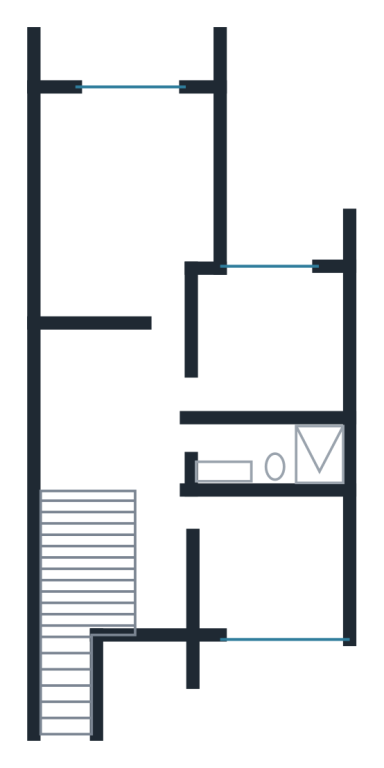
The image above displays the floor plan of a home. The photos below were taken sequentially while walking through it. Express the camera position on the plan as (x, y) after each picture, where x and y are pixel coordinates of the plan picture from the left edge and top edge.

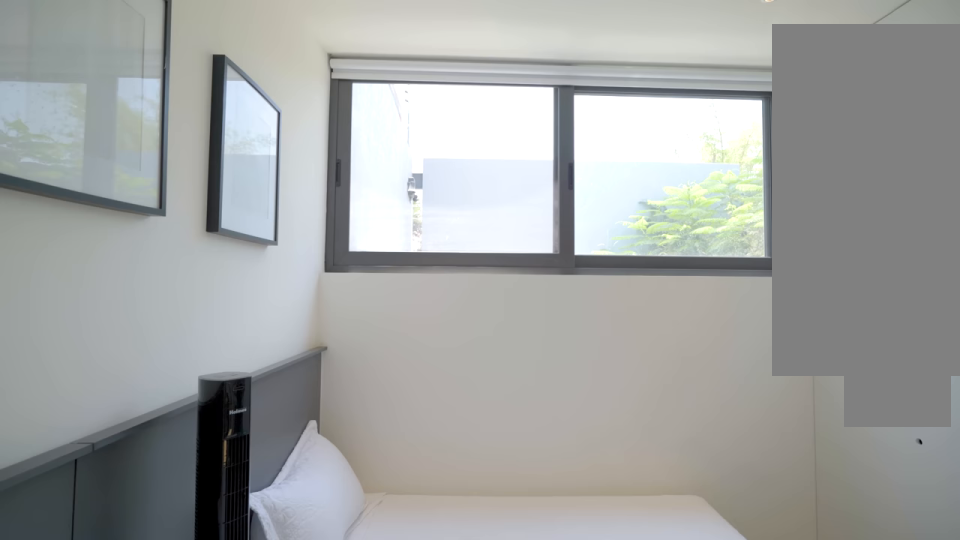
(230, 582)
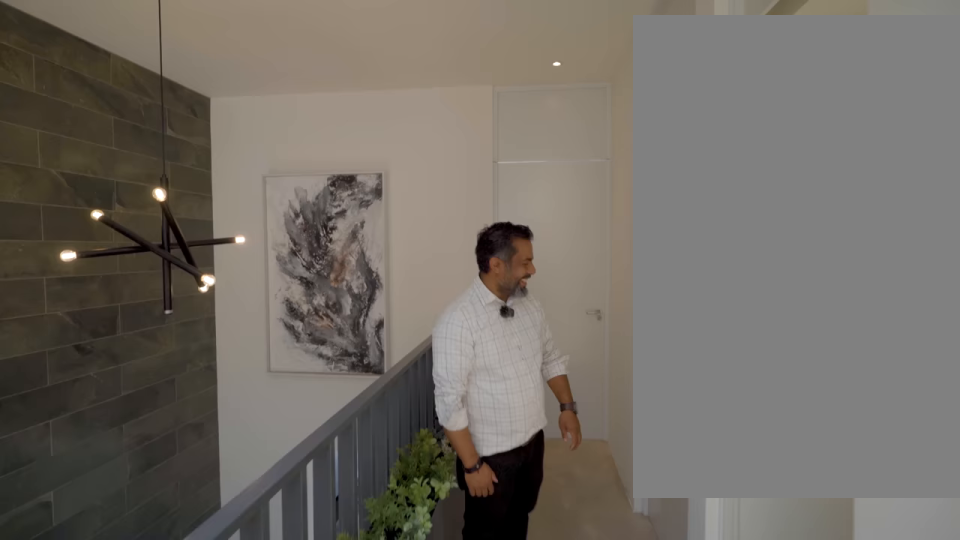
(166, 430)
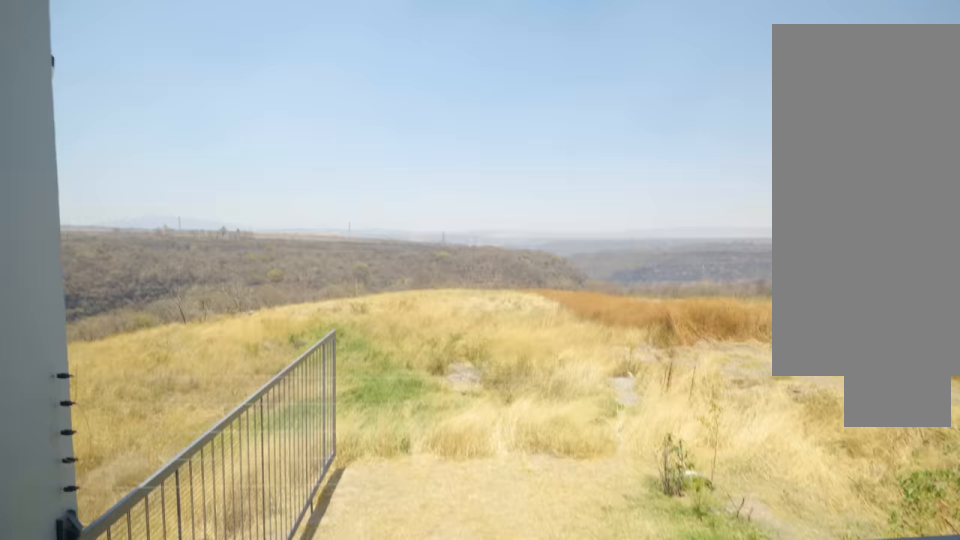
(124, 66)
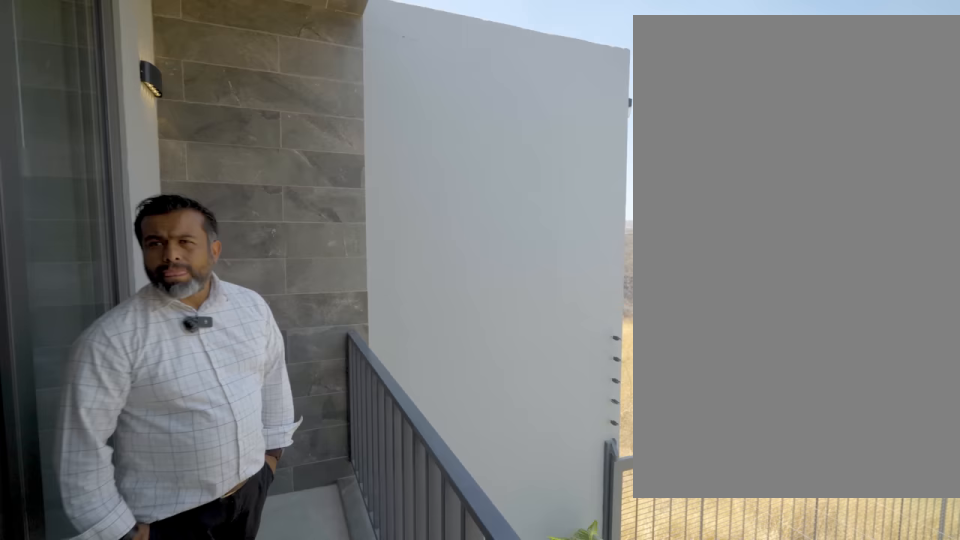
(145, 65)
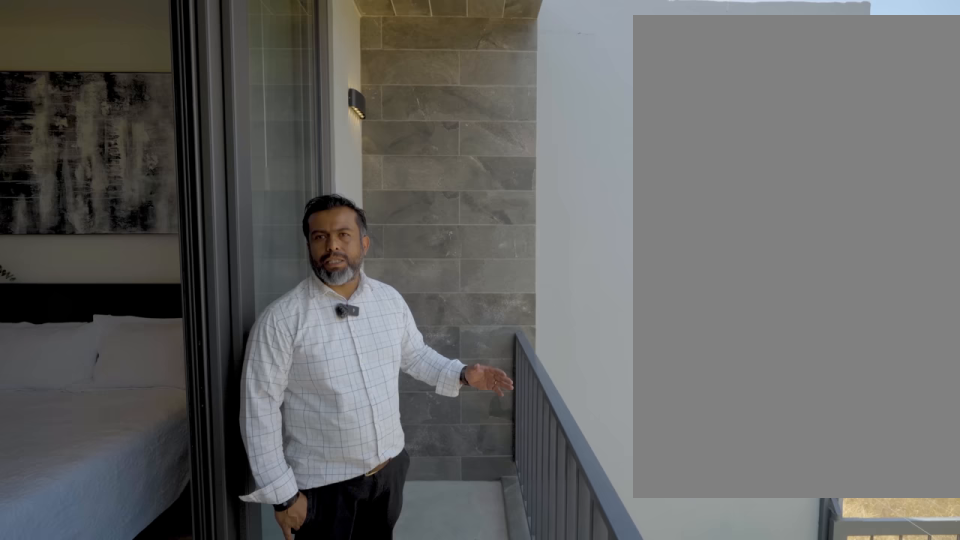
(144, 65)
